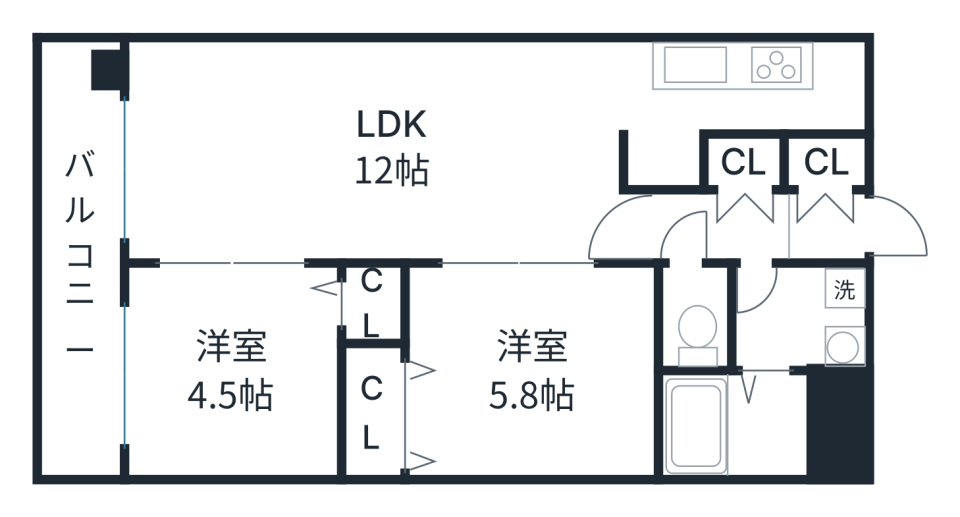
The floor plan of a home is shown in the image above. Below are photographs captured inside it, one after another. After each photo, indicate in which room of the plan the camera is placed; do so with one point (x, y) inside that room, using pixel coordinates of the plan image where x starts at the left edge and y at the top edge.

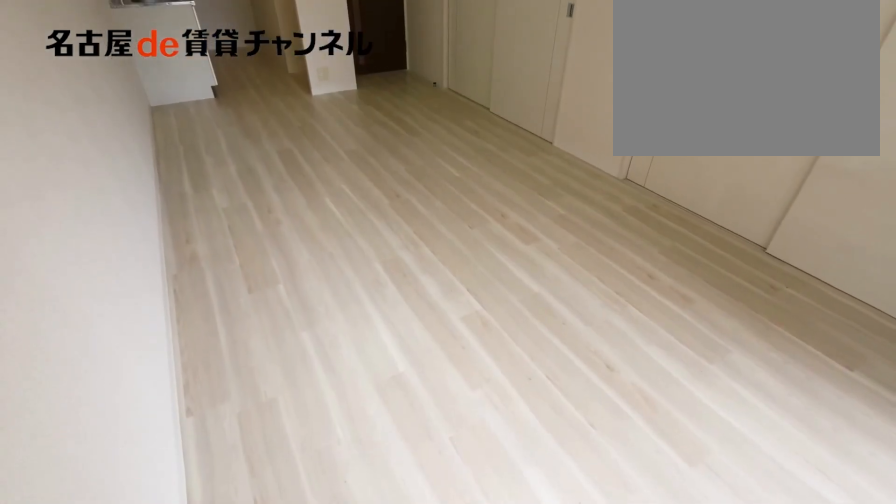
(386, 150)
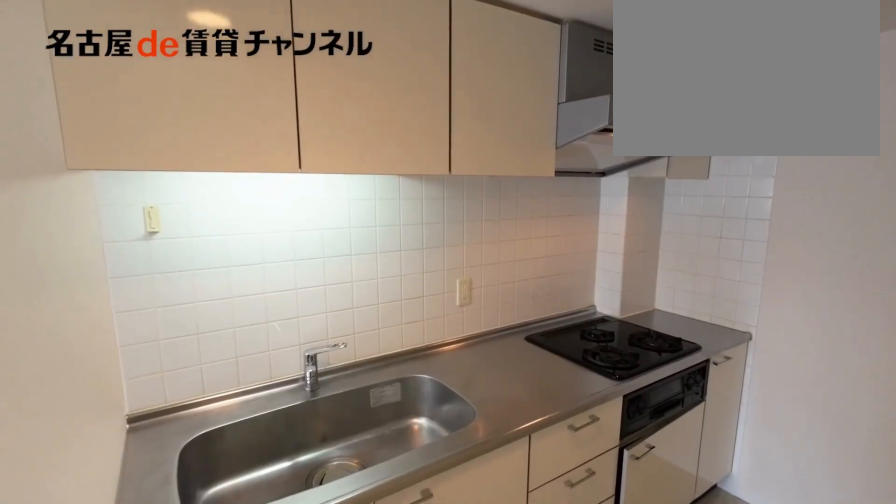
(745, 87)
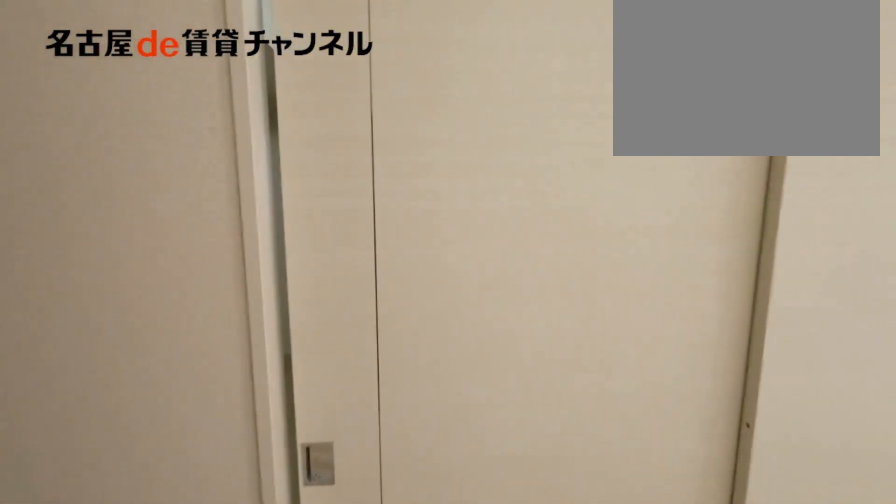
(746, 87)
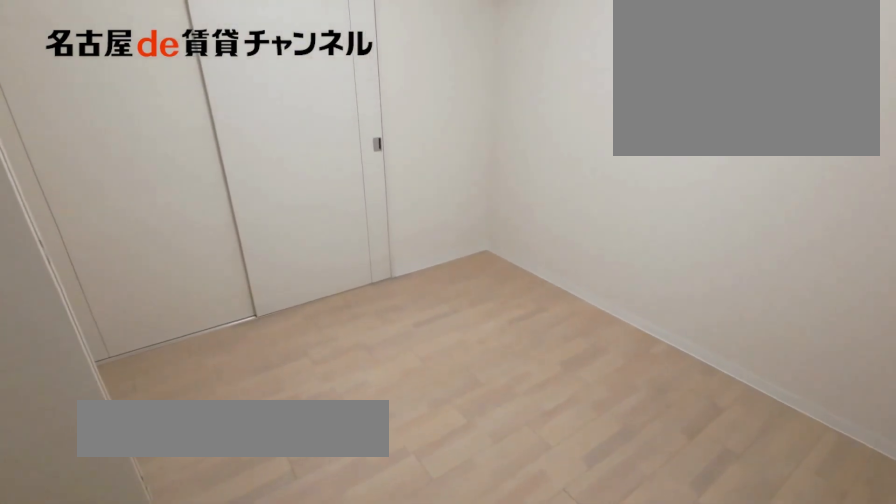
(509, 371)
